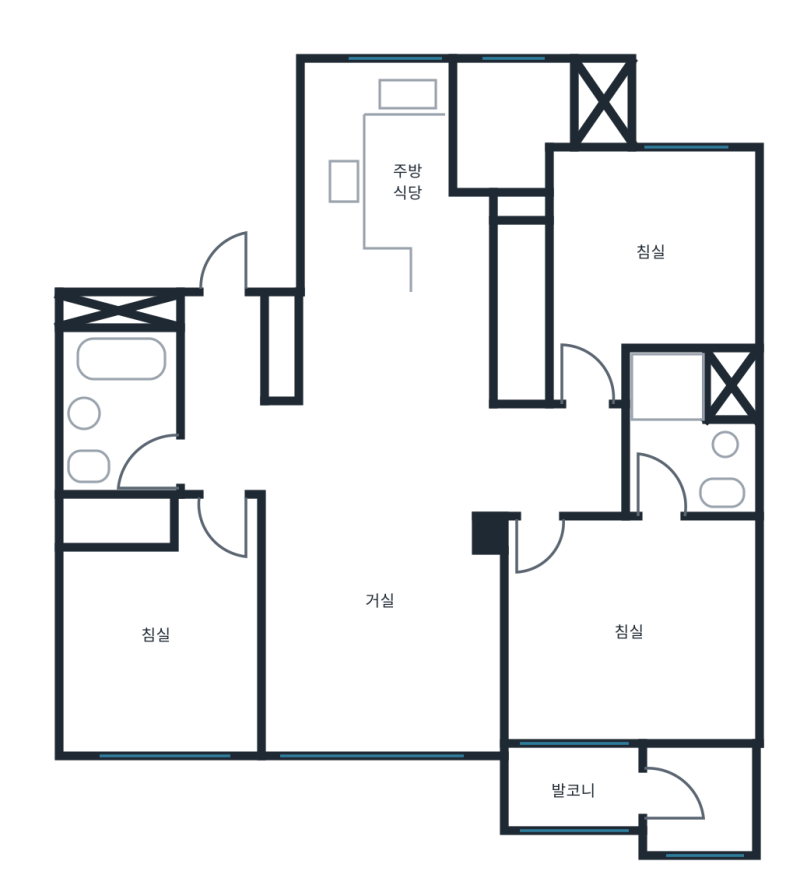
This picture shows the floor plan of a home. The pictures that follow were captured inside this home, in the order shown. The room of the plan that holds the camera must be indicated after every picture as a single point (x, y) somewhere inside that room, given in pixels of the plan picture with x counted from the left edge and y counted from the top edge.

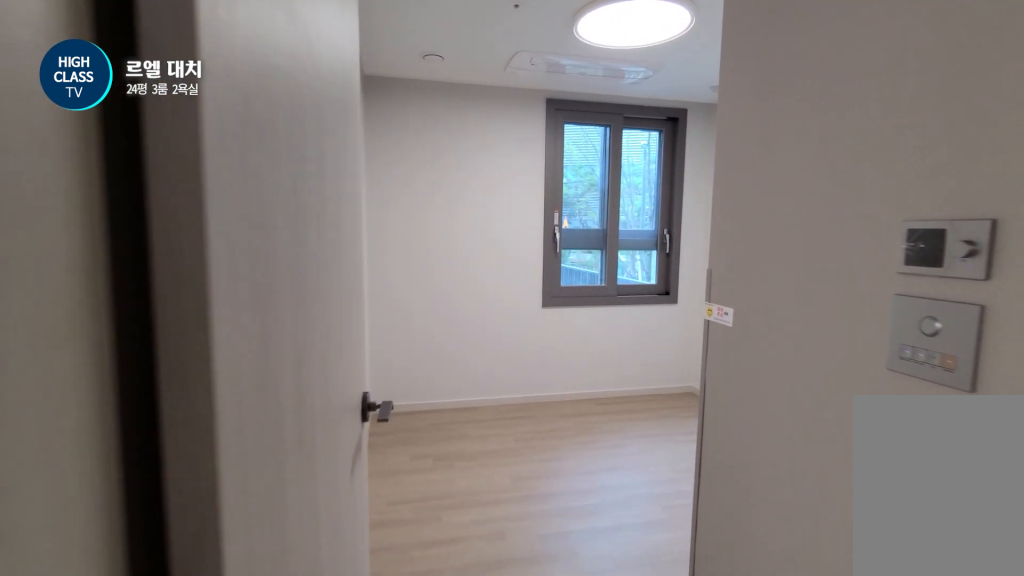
(563, 463)
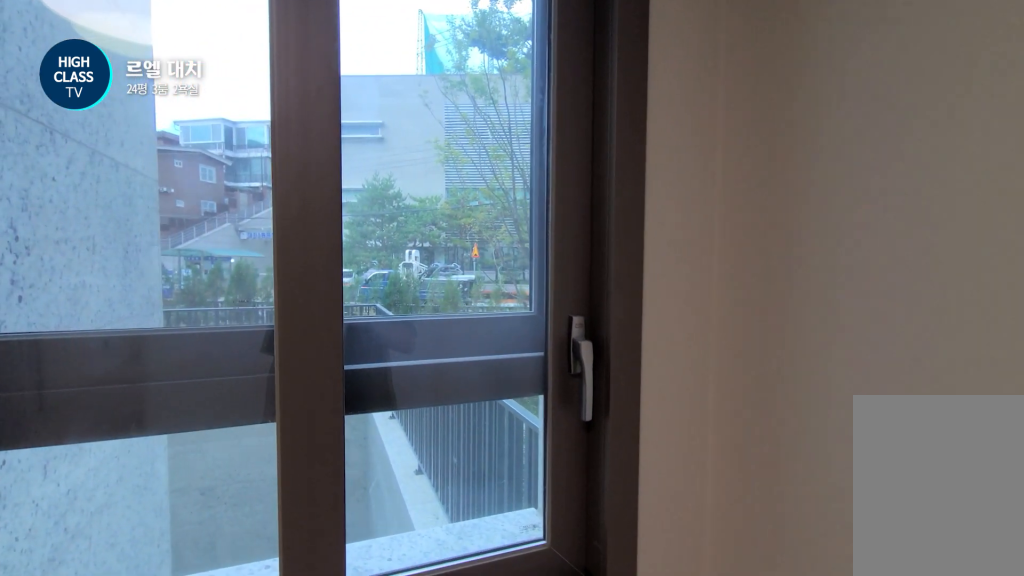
(644, 260)
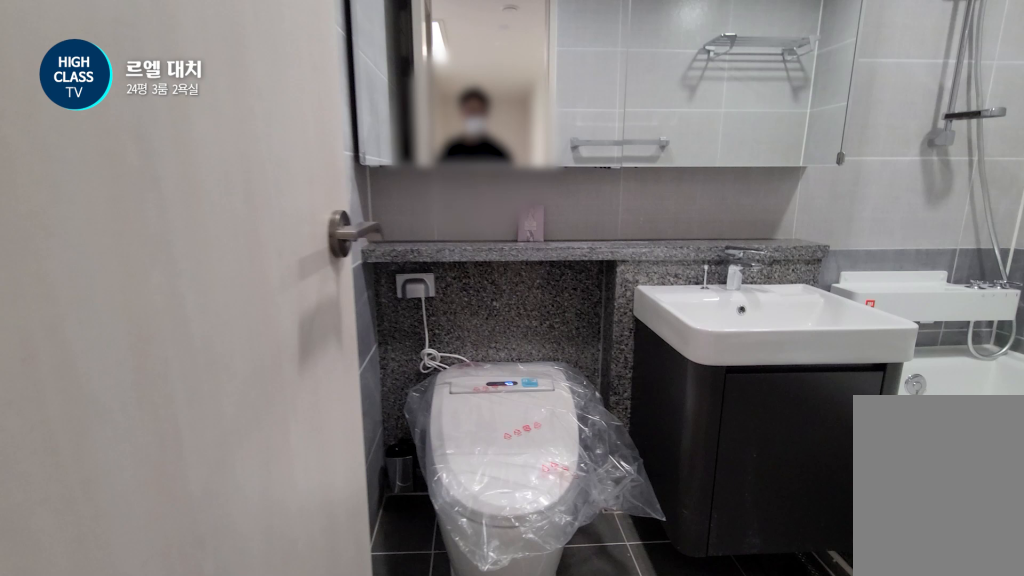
(243, 450)
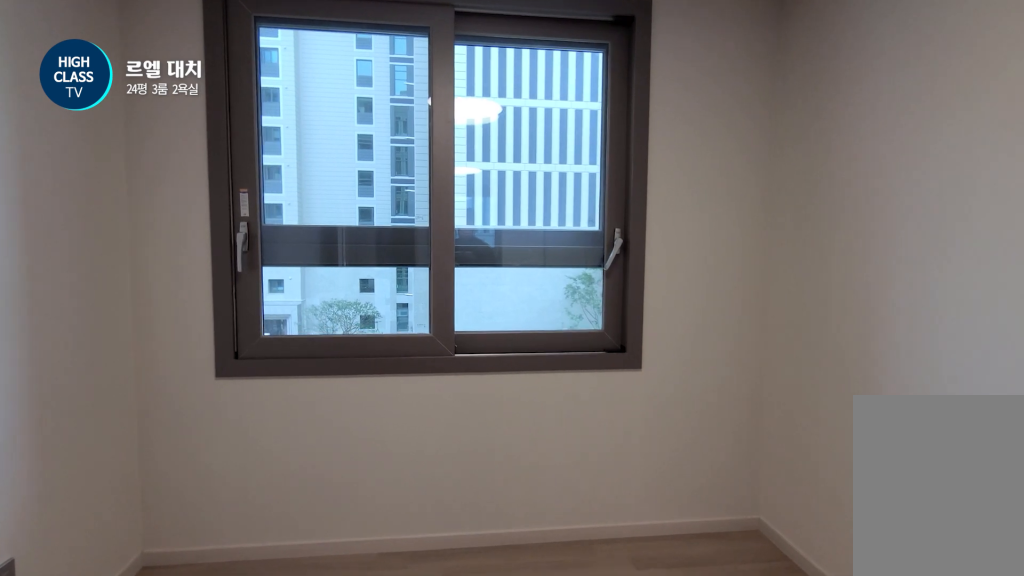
(161, 624)
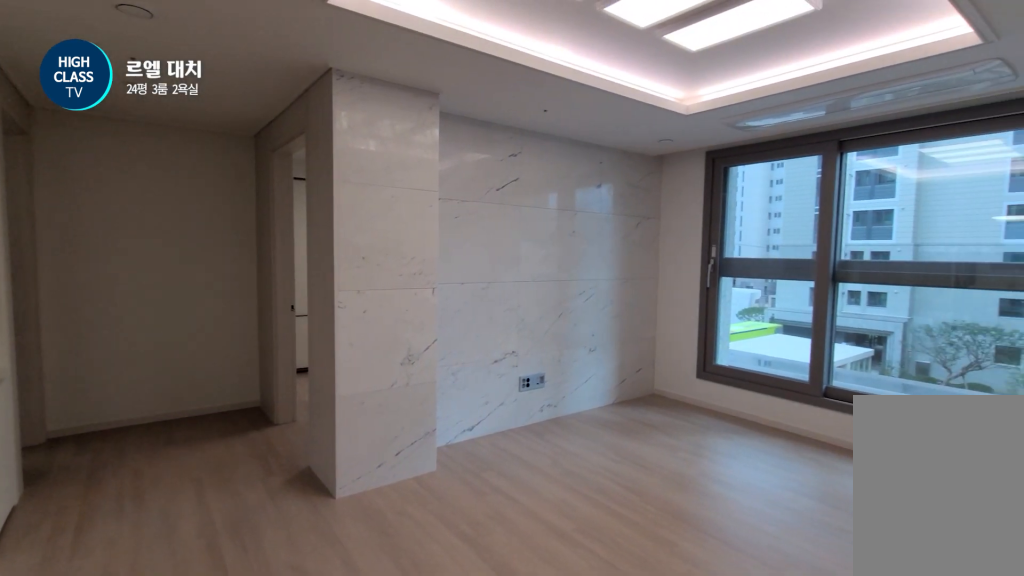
(381, 578)
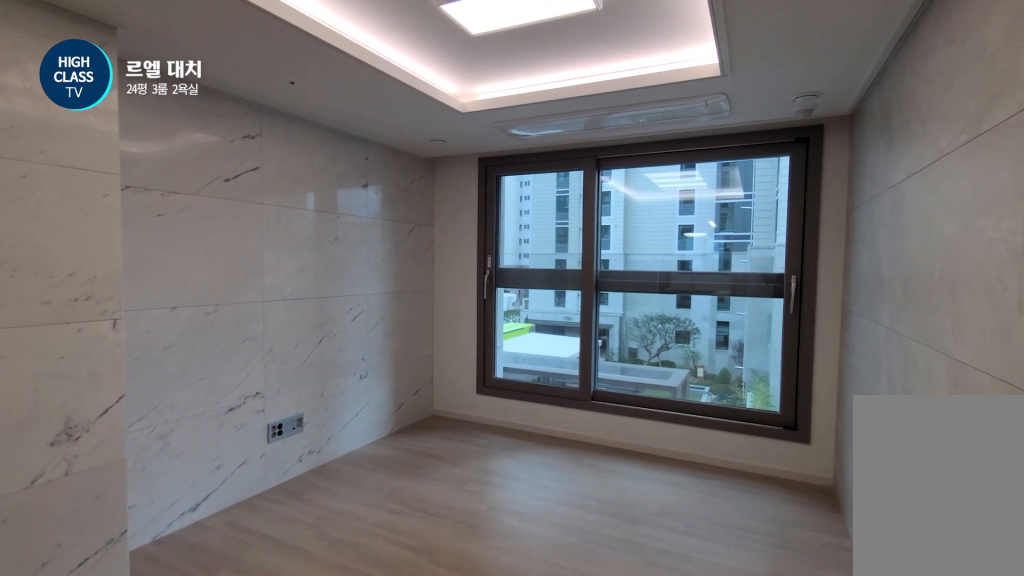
(381, 578)
